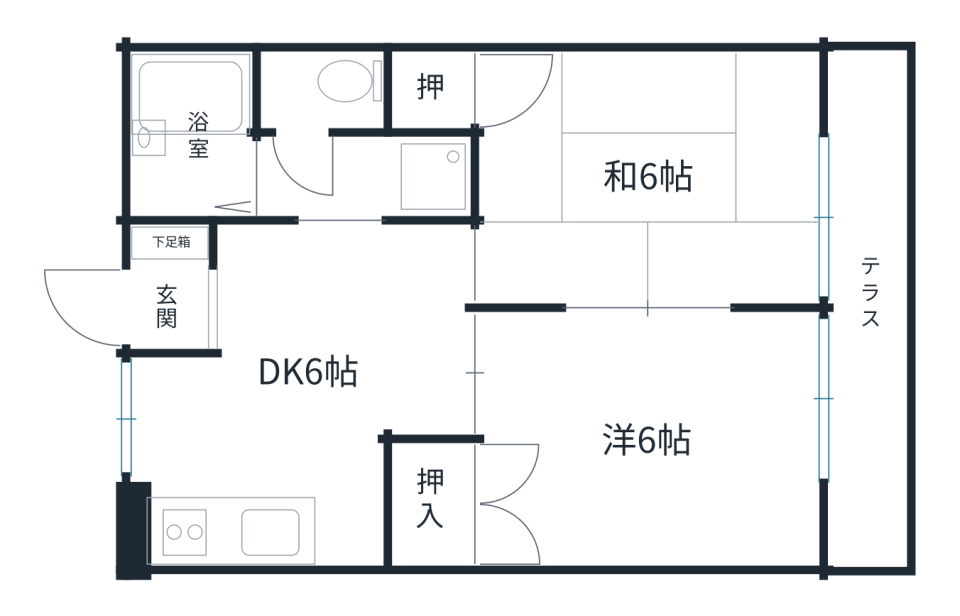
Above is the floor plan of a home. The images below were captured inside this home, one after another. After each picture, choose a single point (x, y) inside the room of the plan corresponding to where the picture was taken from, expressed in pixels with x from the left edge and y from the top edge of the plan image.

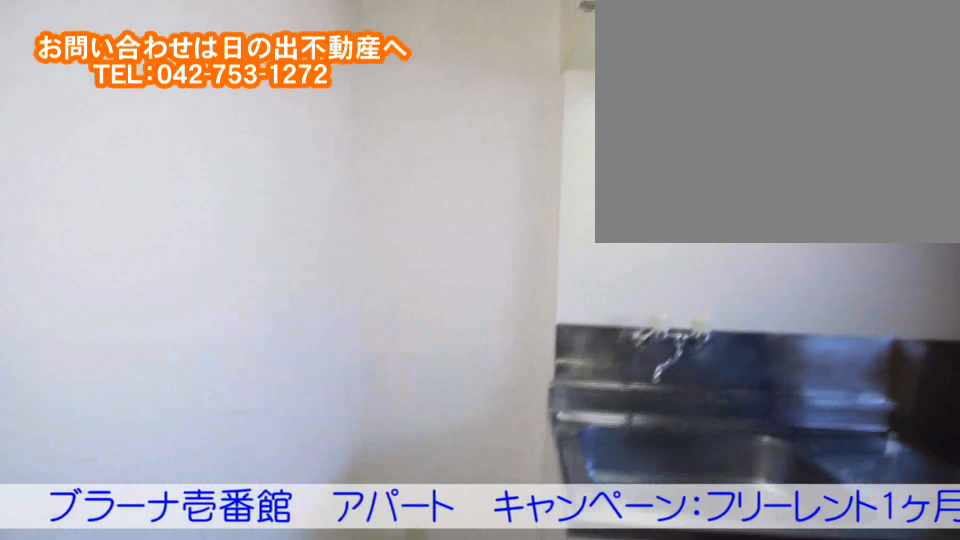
(315, 412)
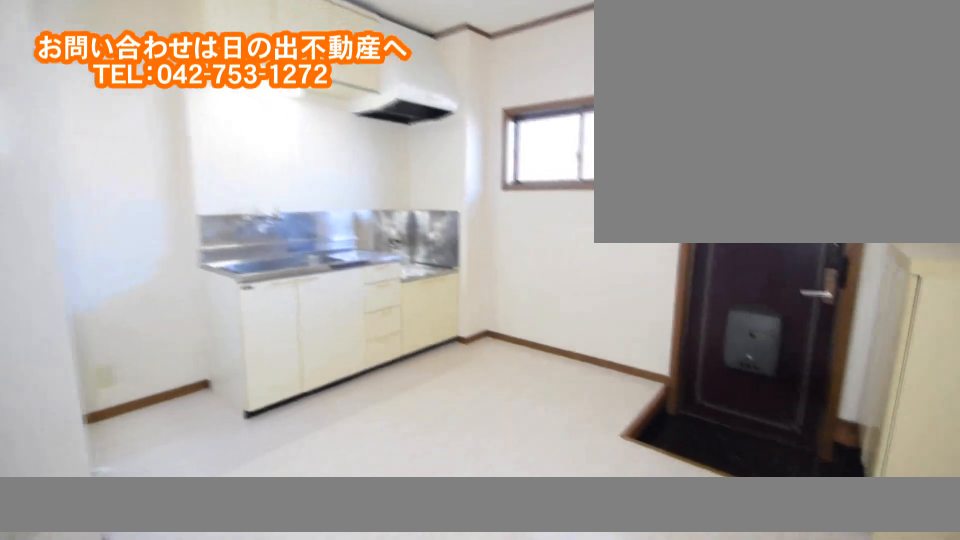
(315, 412)
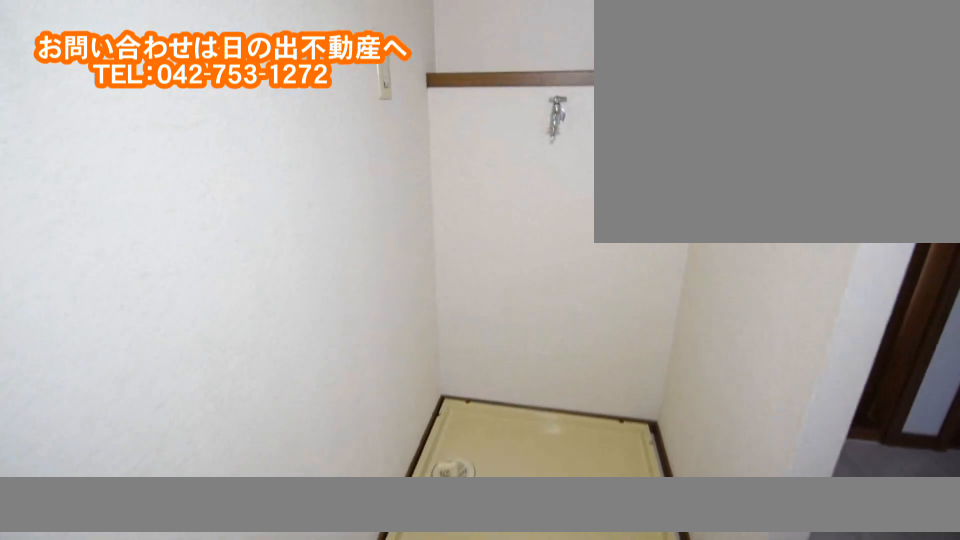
(336, 174)
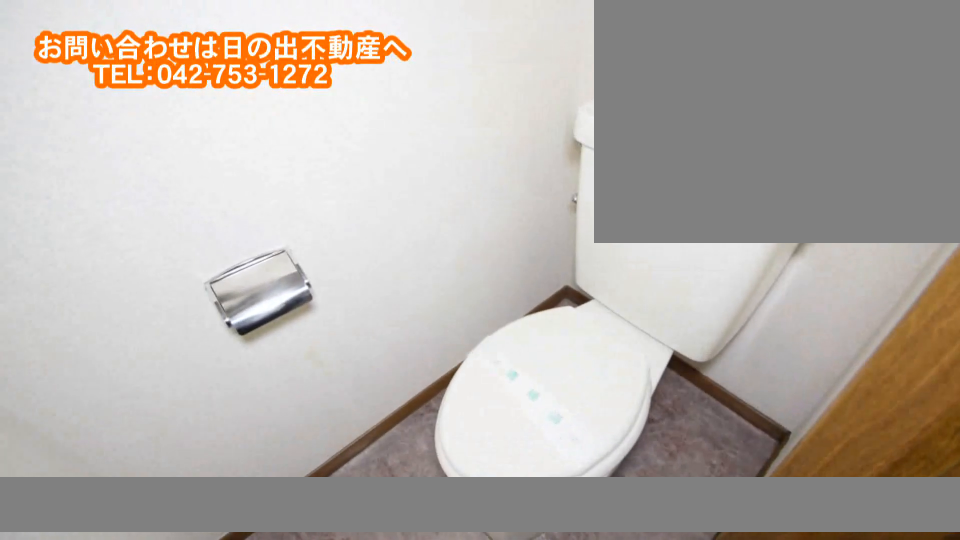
(312, 83)
